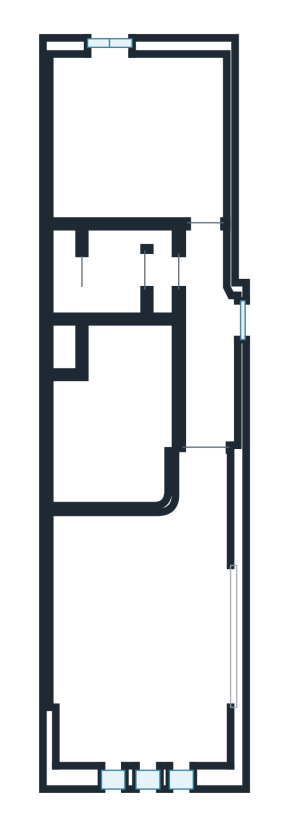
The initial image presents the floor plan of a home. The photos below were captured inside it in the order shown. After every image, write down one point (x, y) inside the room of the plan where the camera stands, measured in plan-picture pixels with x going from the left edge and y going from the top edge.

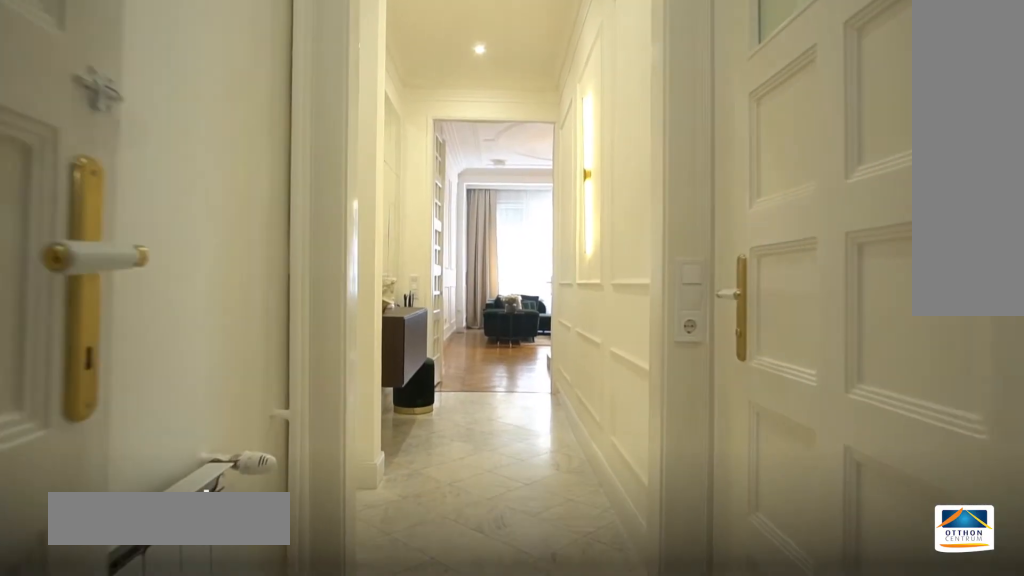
(210, 350)
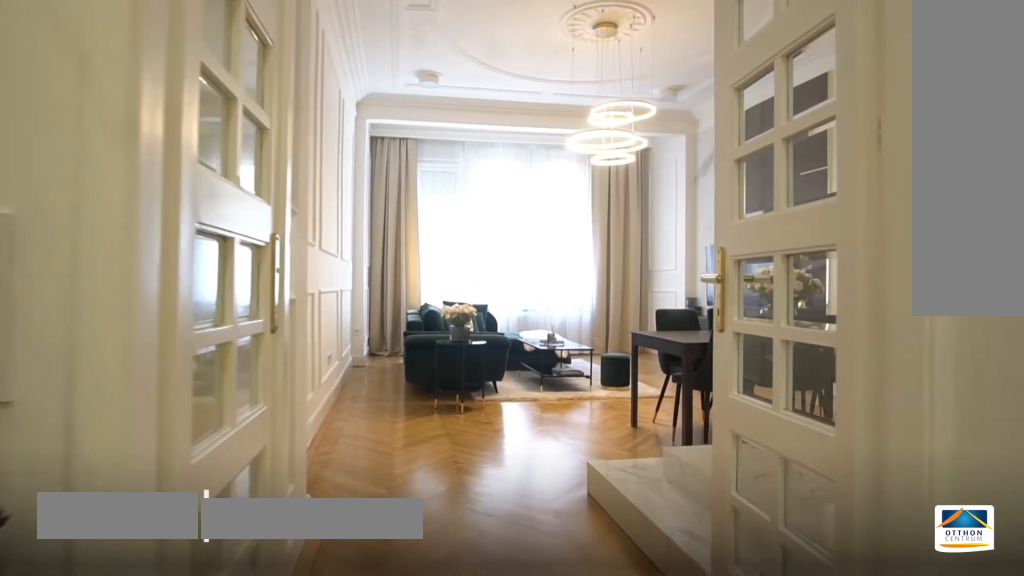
(139, 635)
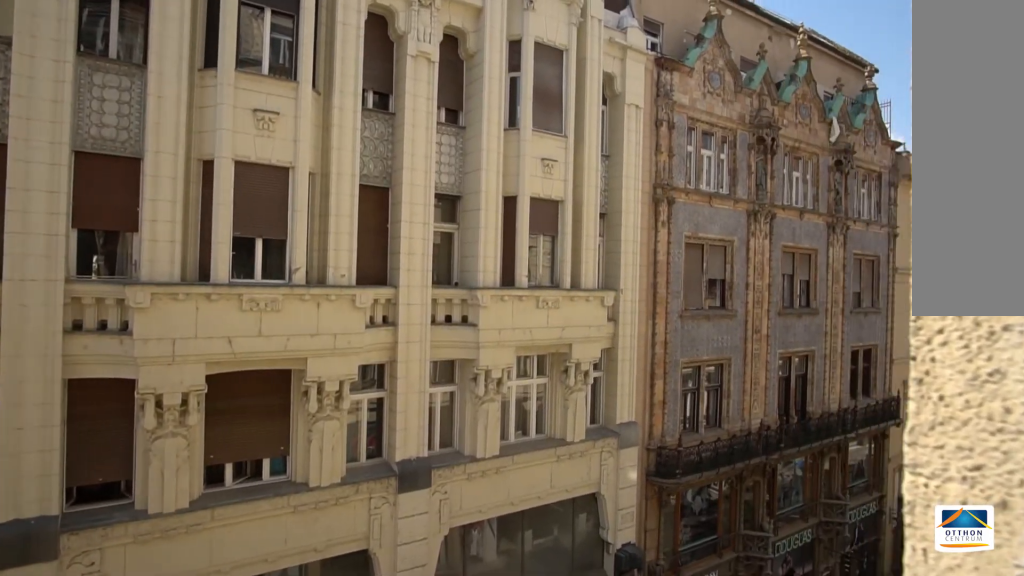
(138, 634)
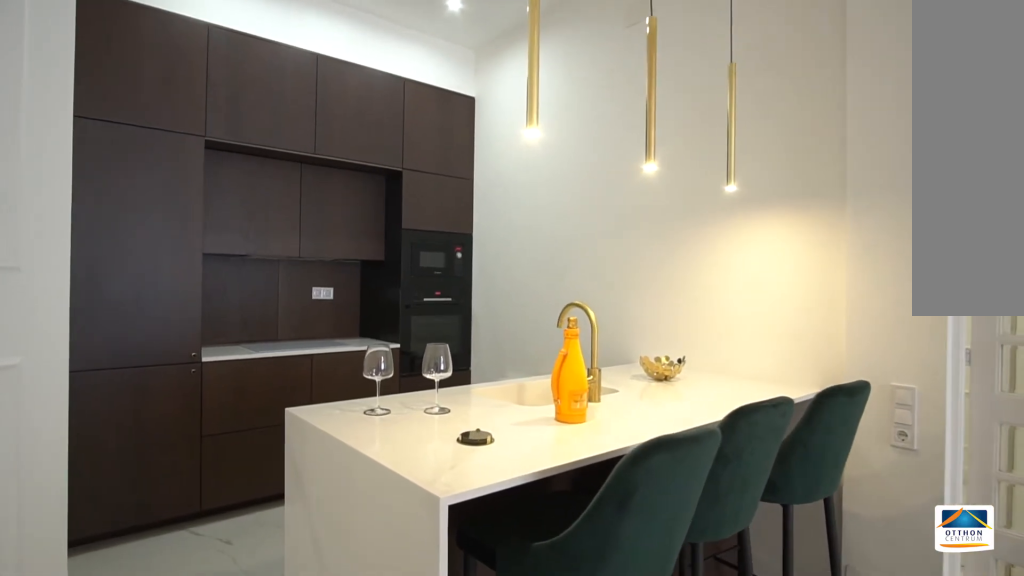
(120, 420)
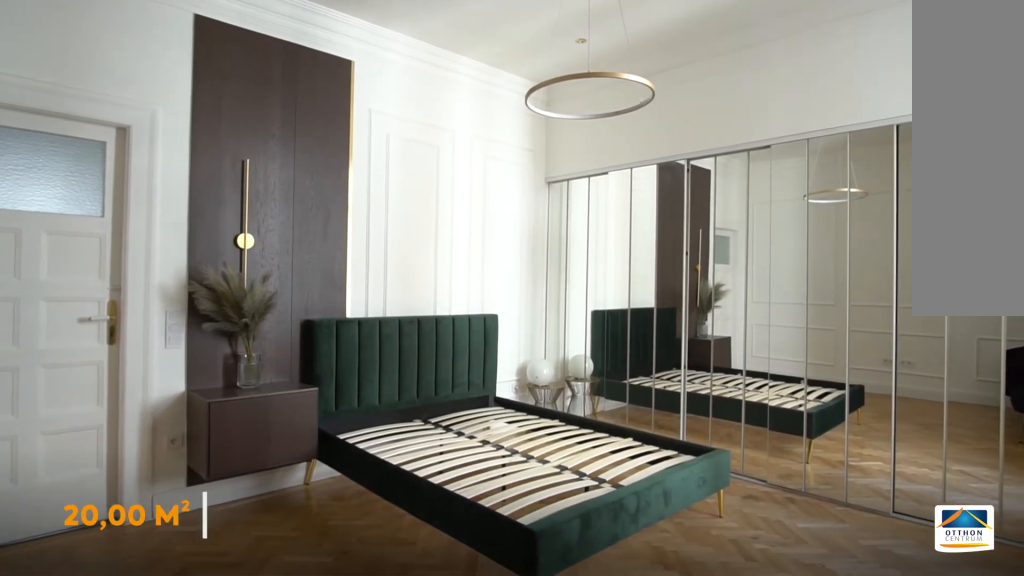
(146, 147)
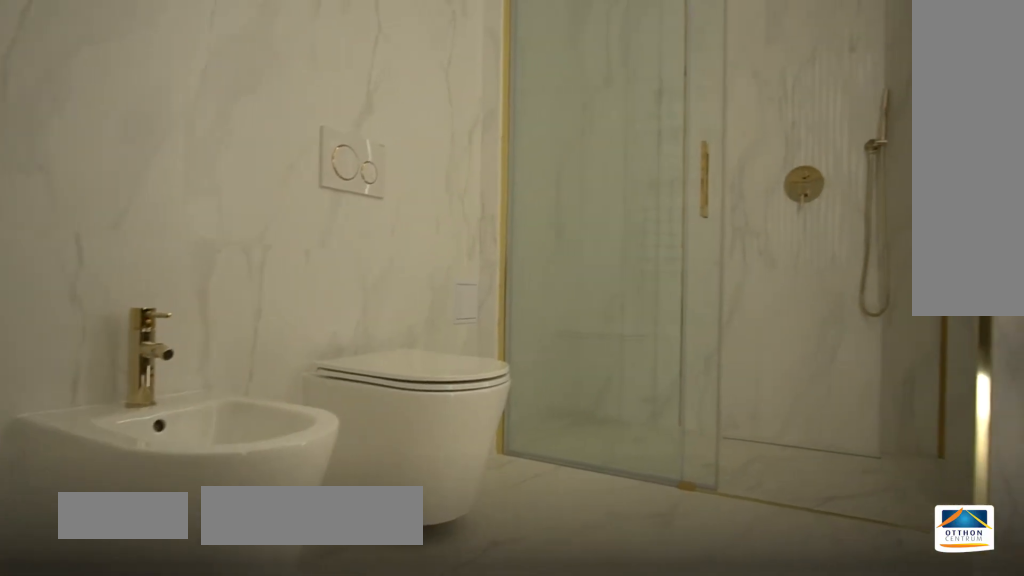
(115, 269)
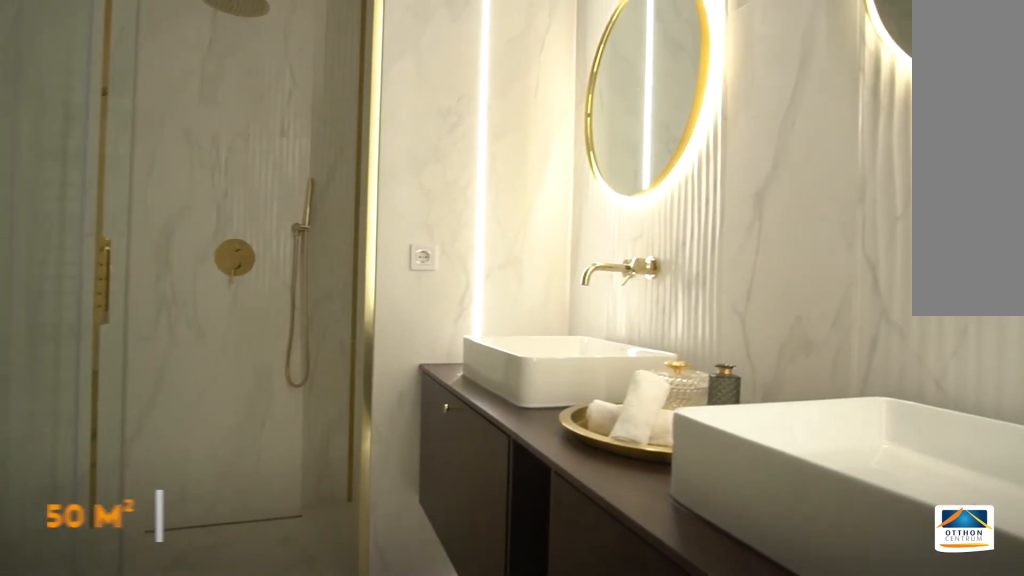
(114, 269)
